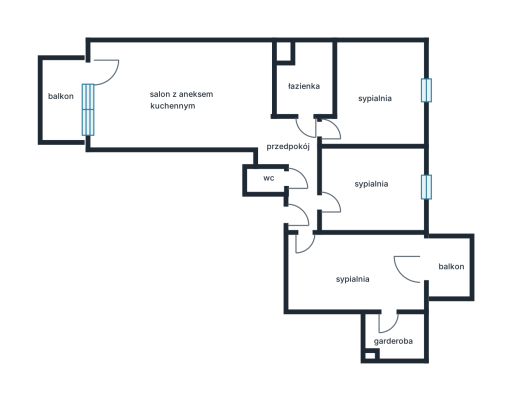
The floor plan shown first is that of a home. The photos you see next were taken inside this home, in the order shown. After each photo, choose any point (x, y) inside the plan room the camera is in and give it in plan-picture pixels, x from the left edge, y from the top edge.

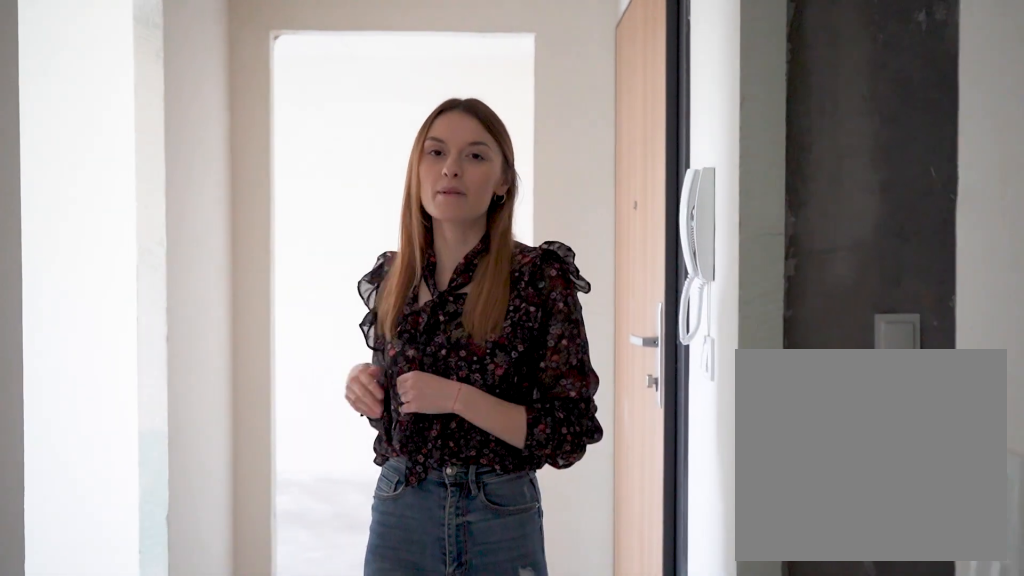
(297, 166)
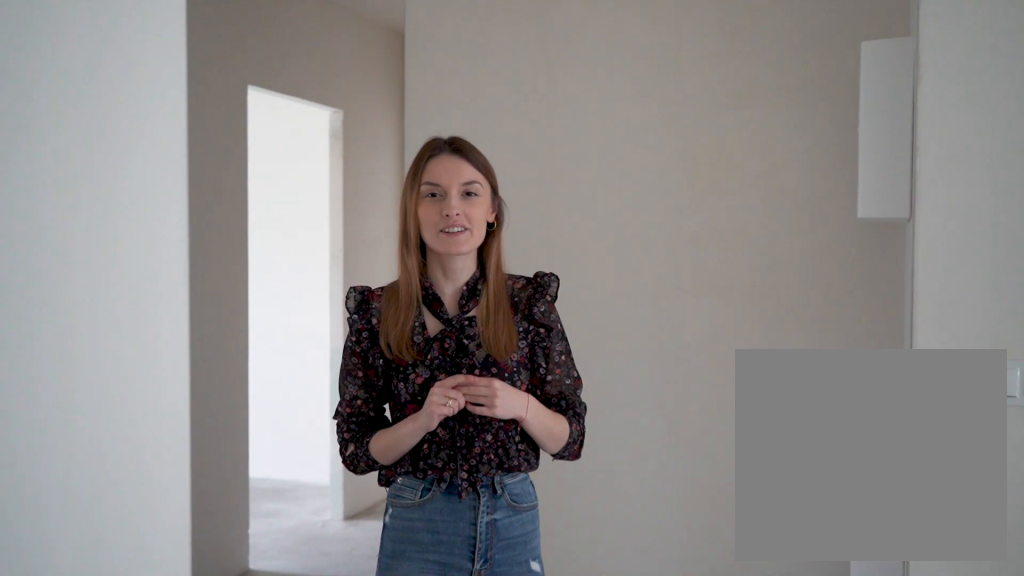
(297, 167)
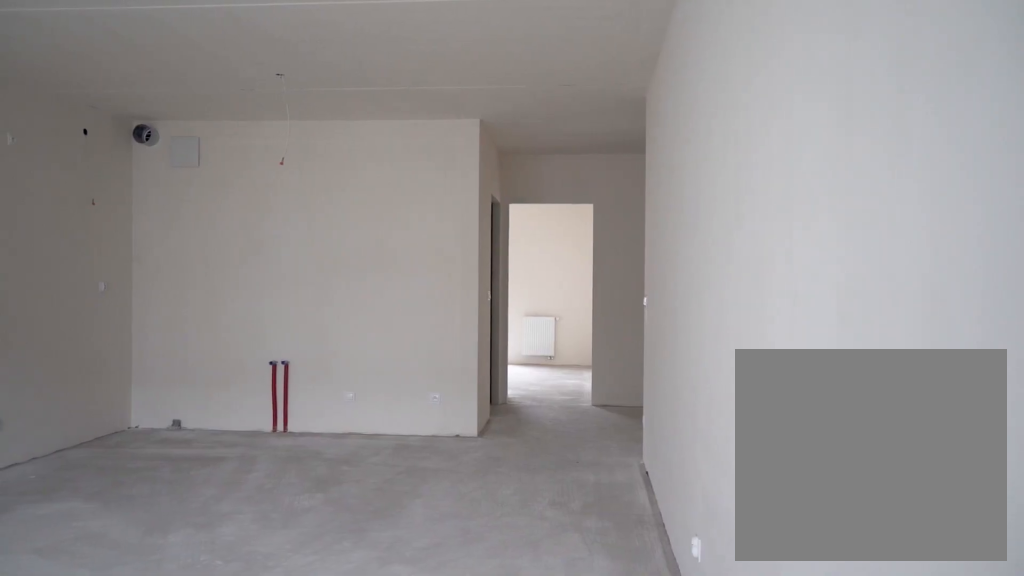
(181, 95)
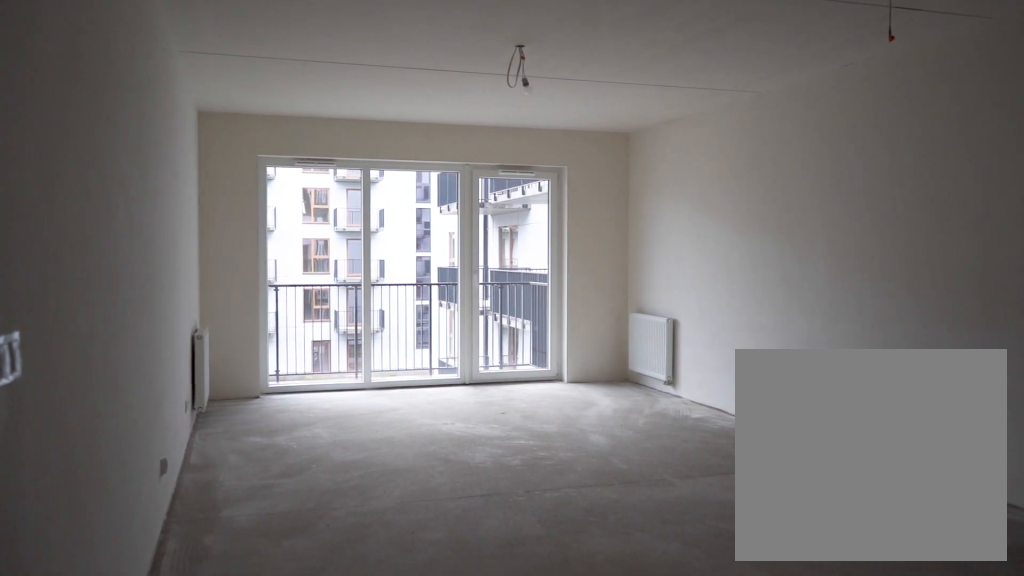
(181, 95)
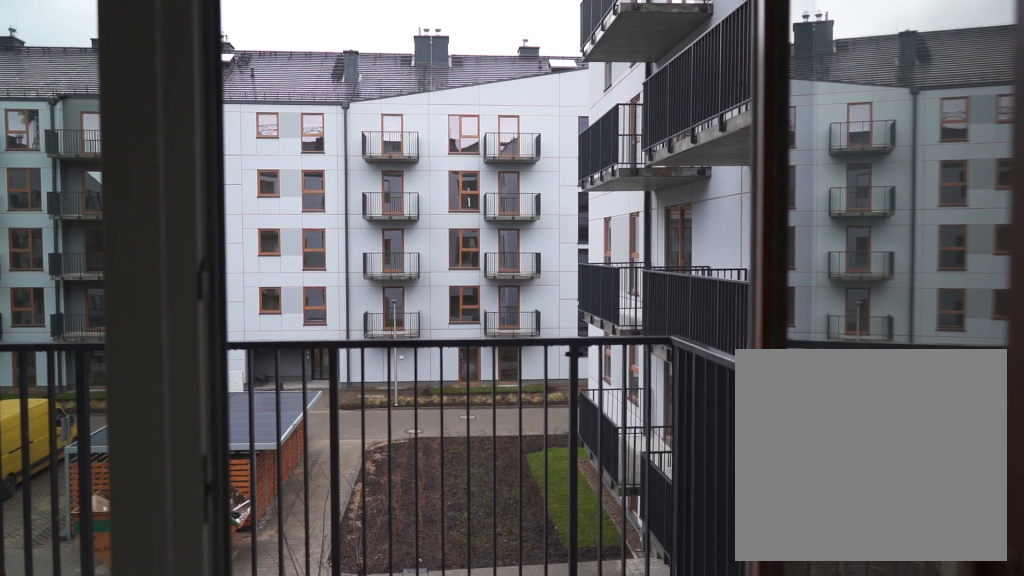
(63, 99)
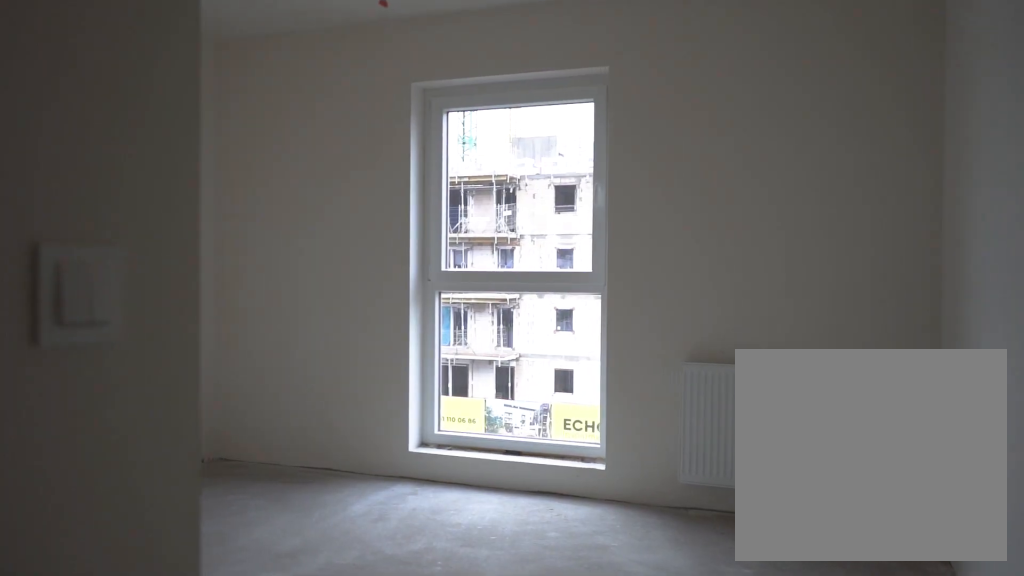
(378, 94)
